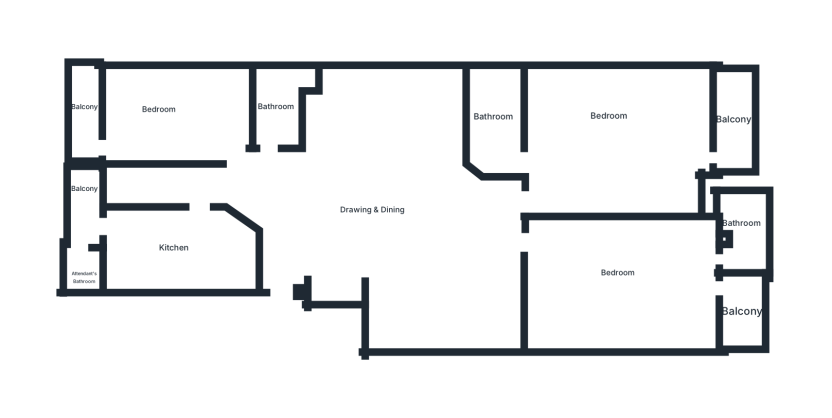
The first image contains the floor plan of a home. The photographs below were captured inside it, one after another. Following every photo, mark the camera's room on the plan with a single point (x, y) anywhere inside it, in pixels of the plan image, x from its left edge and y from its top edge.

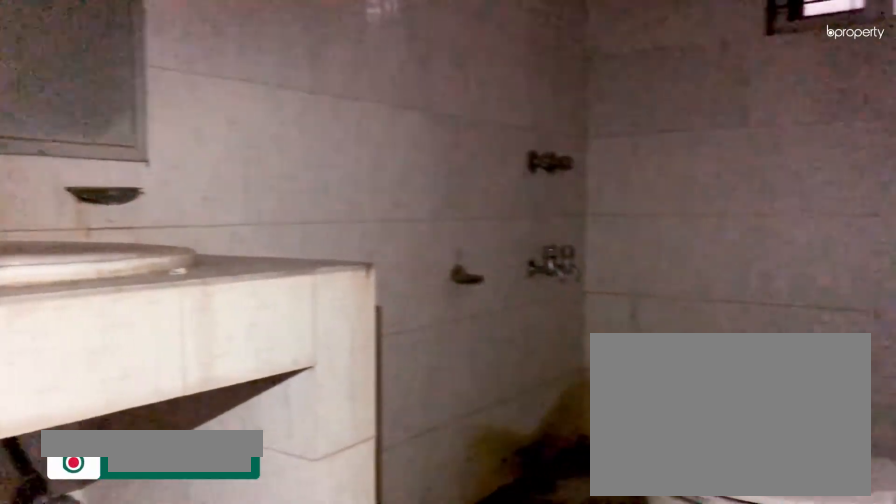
(488, 115)
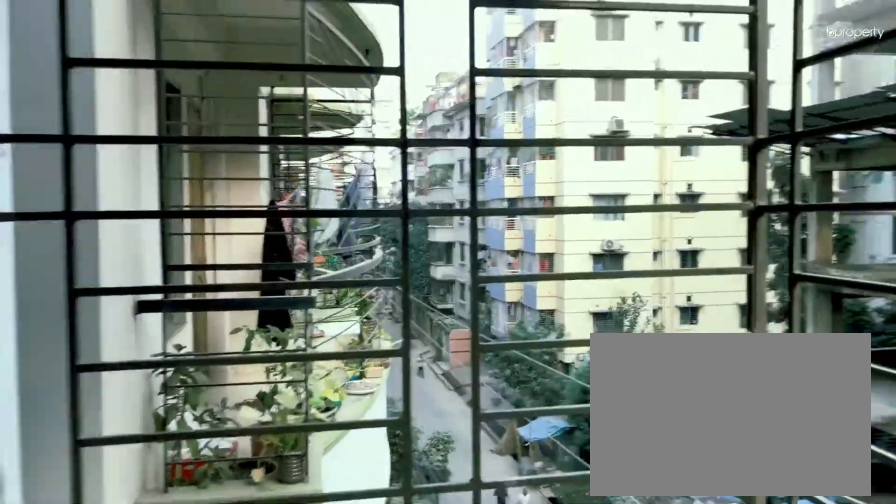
(732, 116)
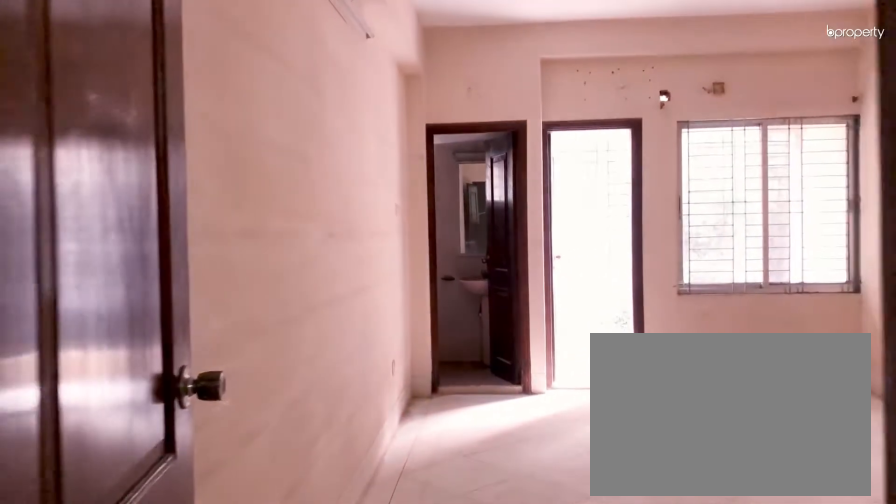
(606, 281)
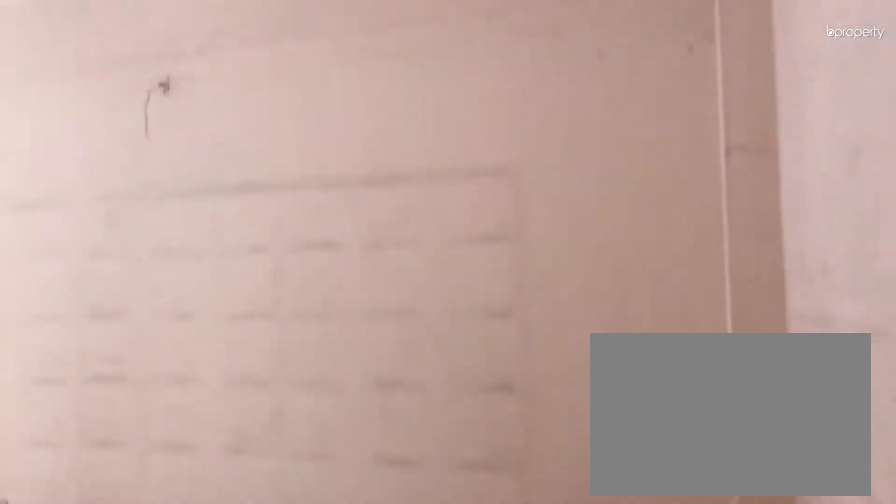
(606, 281)
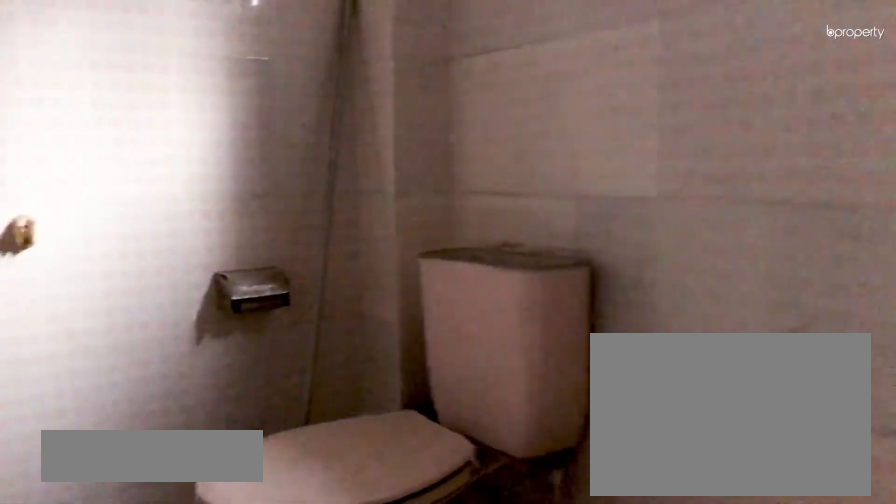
(745, 233)
